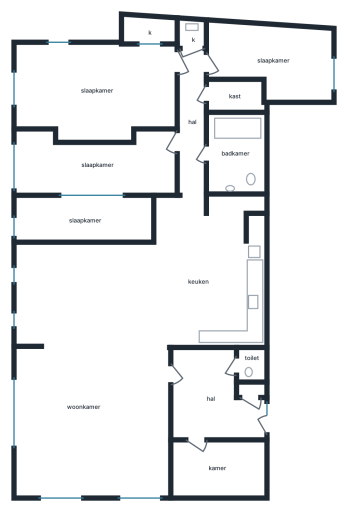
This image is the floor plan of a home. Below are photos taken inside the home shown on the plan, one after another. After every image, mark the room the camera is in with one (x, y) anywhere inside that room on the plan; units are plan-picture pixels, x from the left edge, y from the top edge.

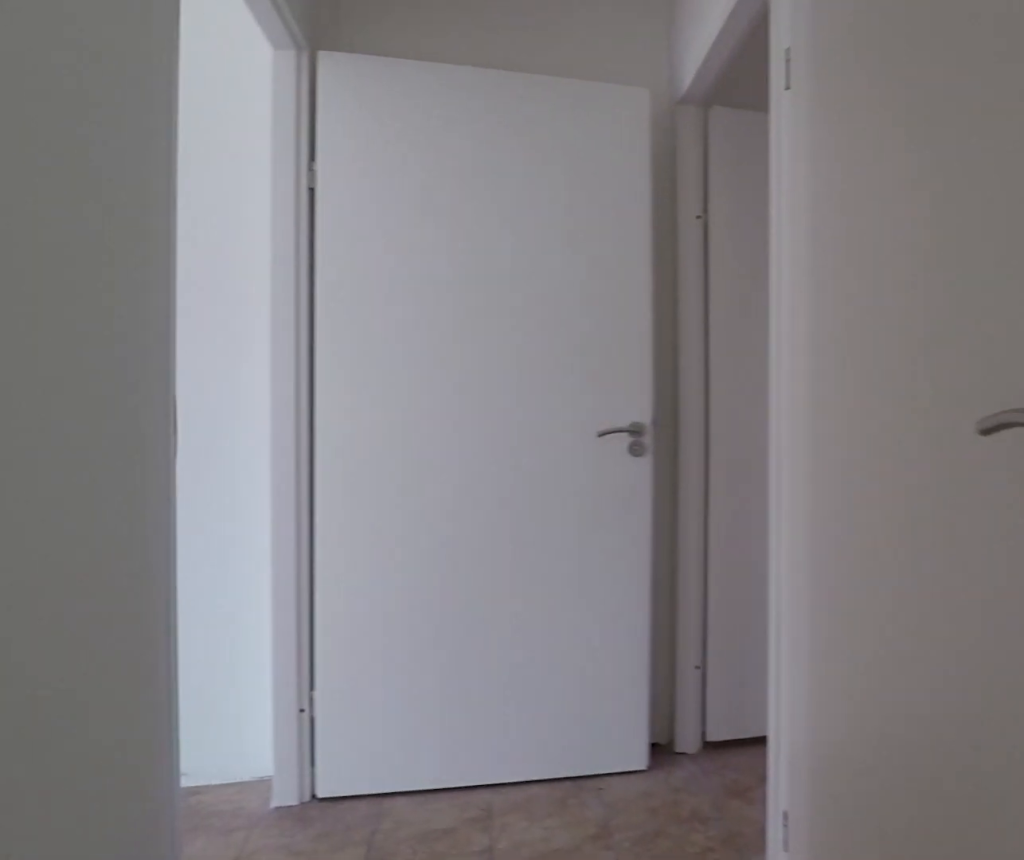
(192, 120)
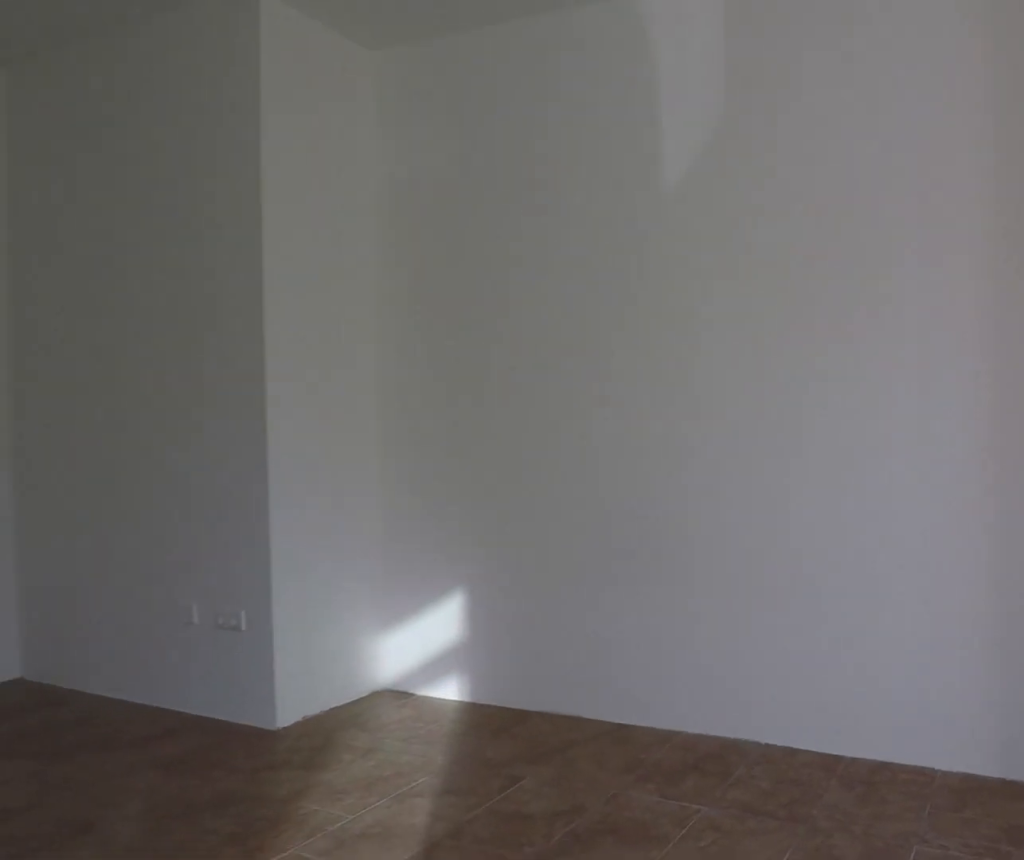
(97, 90)
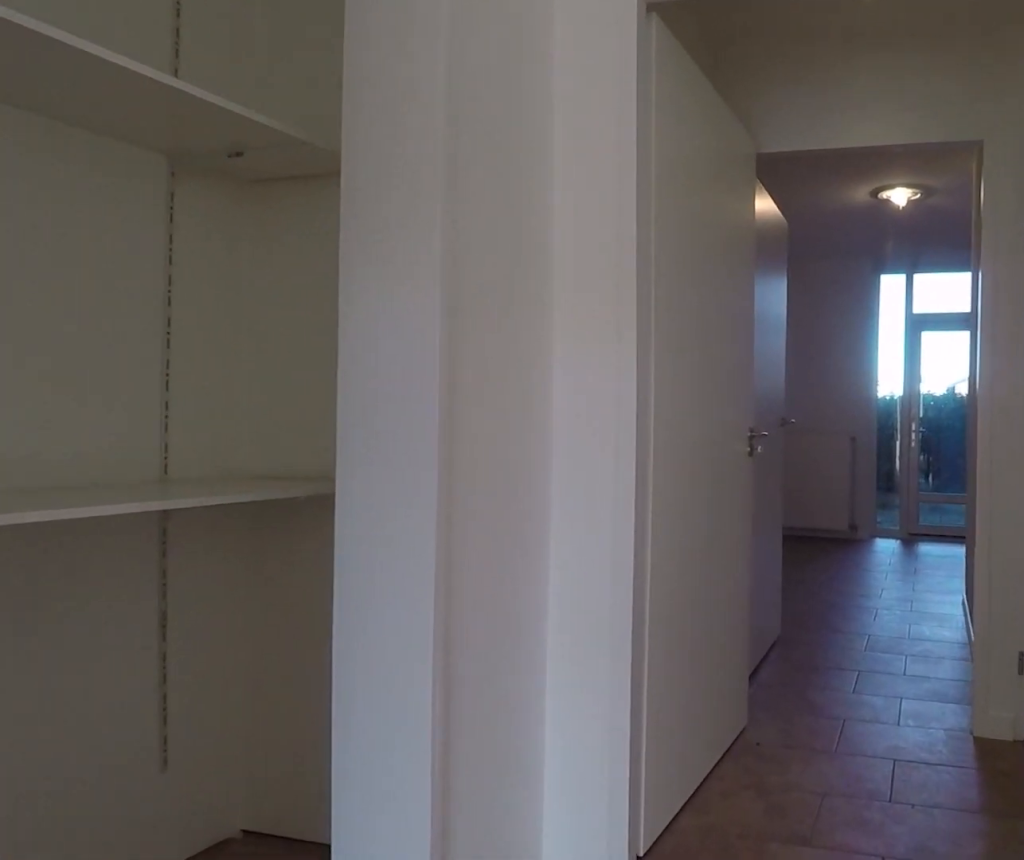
(97, 90)
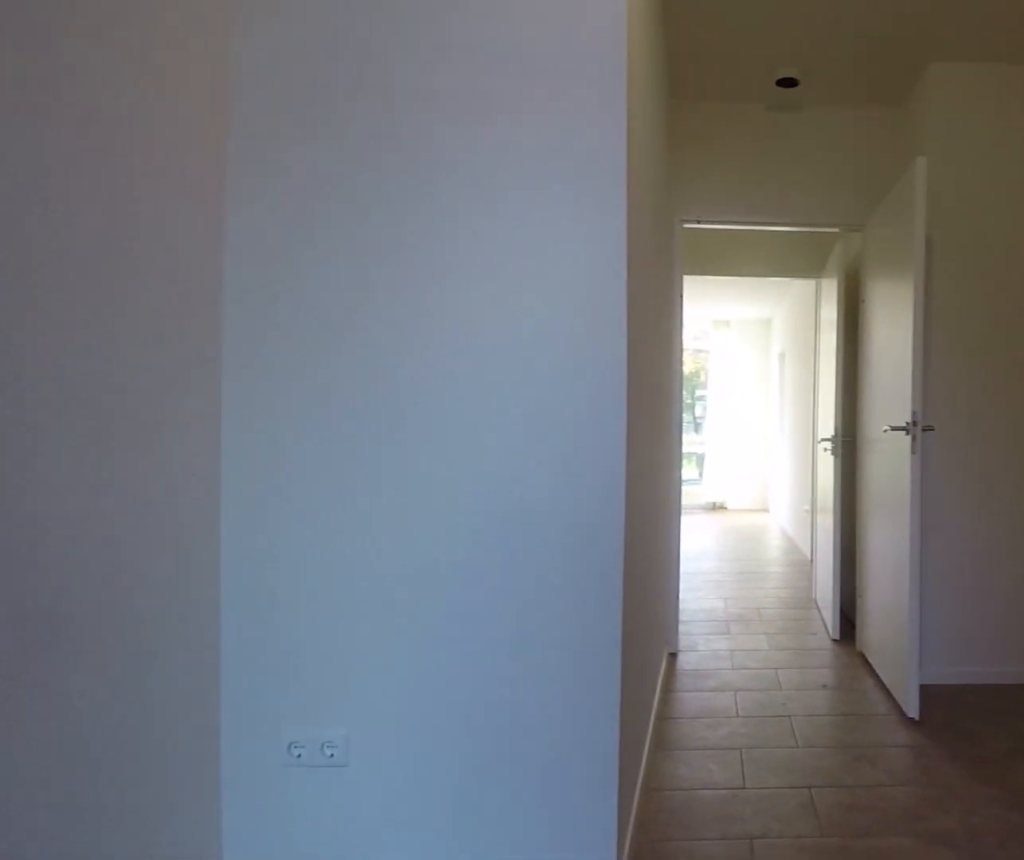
(273, 59)
